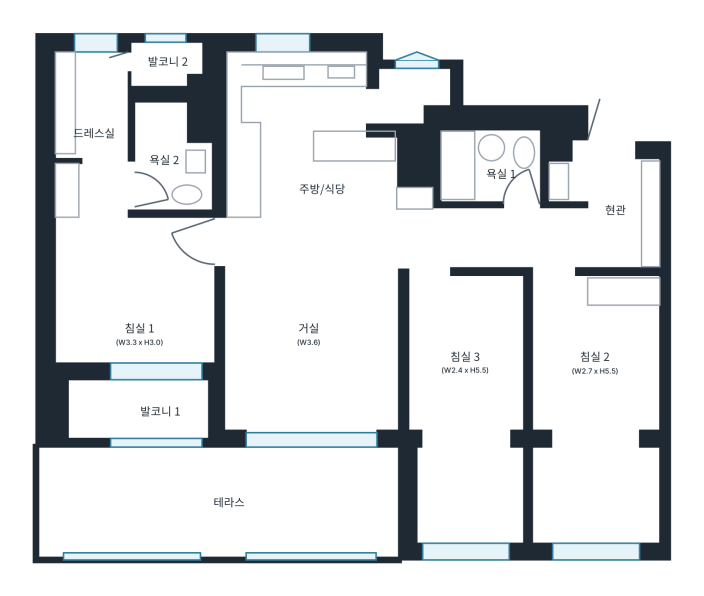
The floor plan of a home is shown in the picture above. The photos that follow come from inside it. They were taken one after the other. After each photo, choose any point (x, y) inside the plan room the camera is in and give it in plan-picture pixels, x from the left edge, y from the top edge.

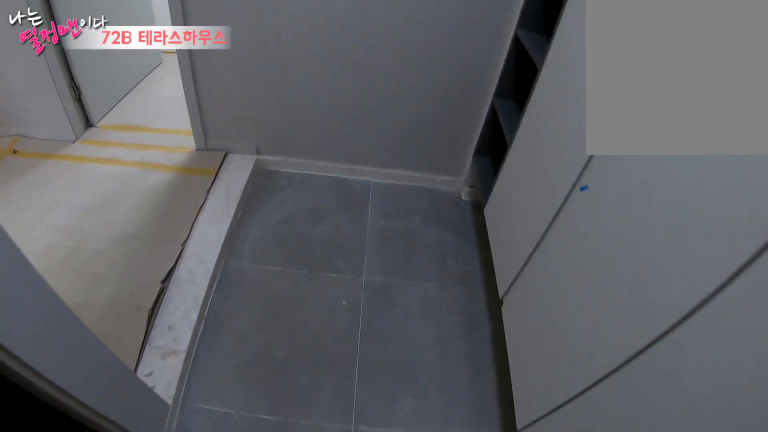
(619, 209)
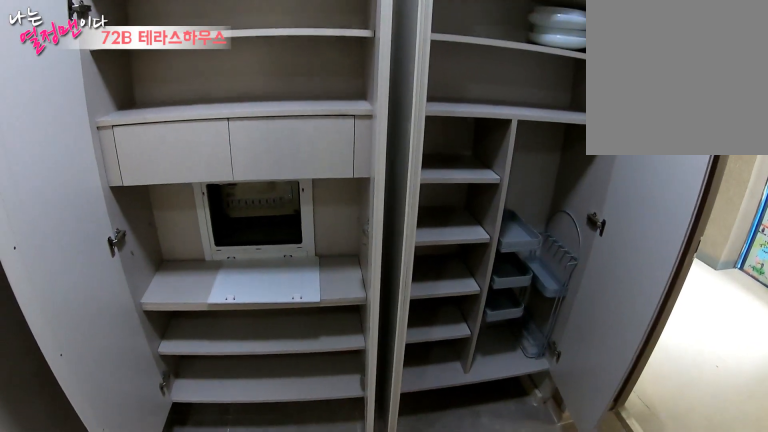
(619, 209)
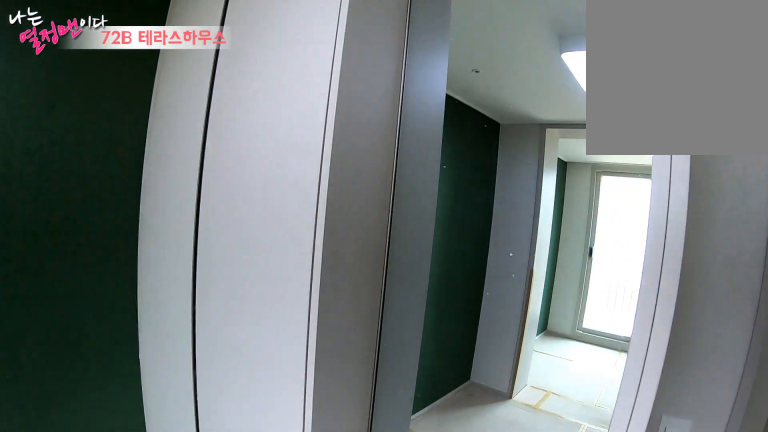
(596, 374)
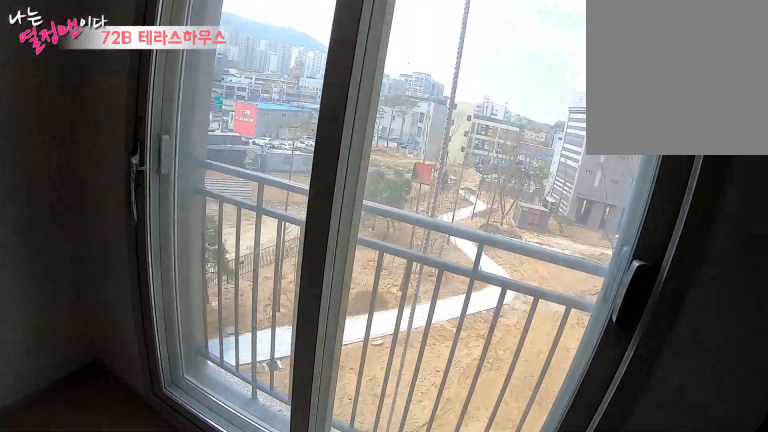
(596, 374)
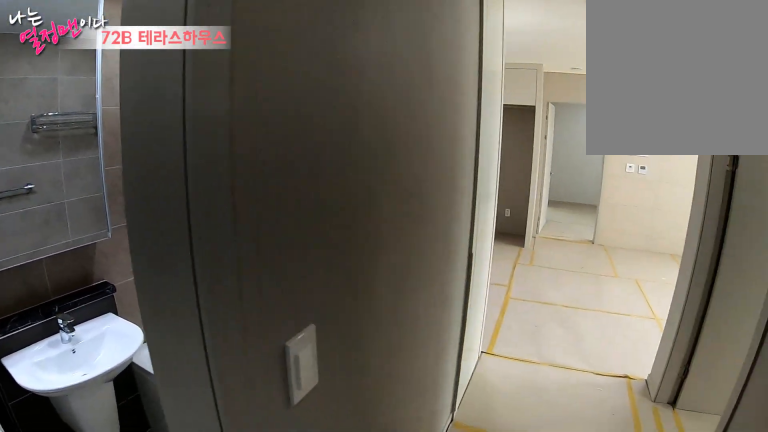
(495, 168)
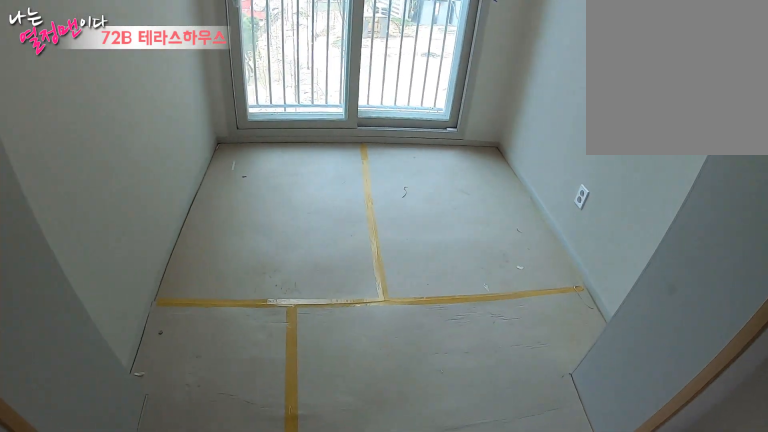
(467, 369)
